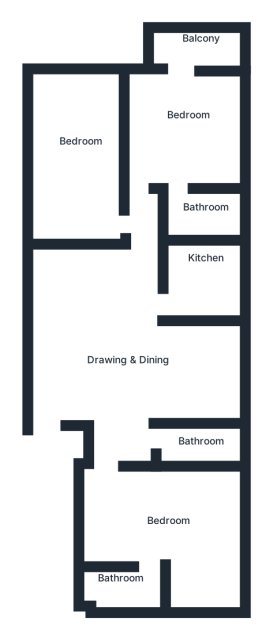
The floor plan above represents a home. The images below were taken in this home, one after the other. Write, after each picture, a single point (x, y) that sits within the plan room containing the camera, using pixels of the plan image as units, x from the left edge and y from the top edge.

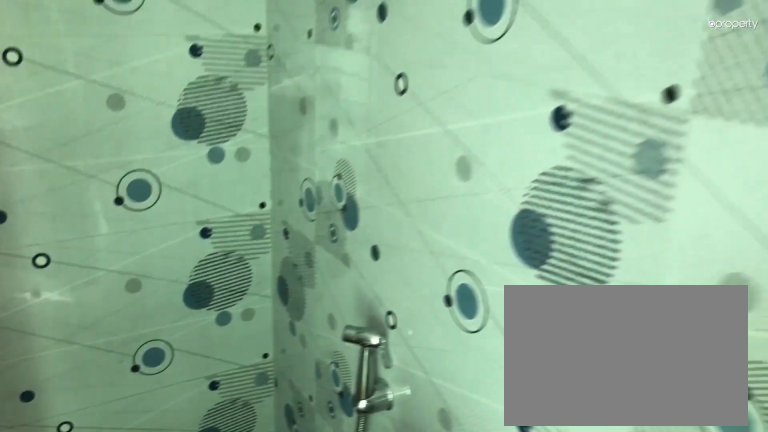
(139, 580)
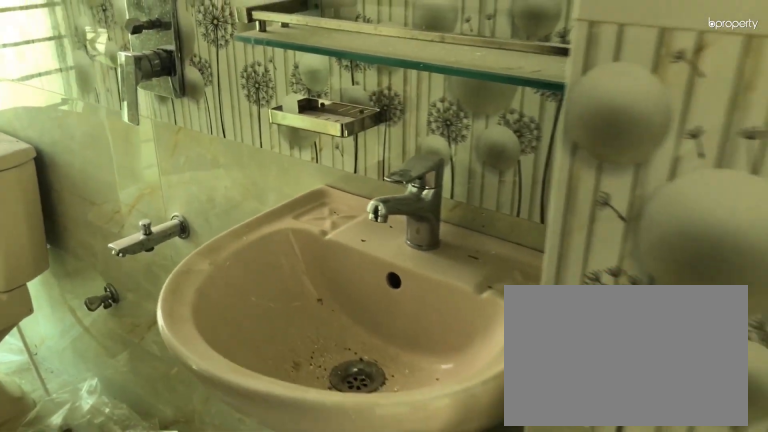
(193, 443)
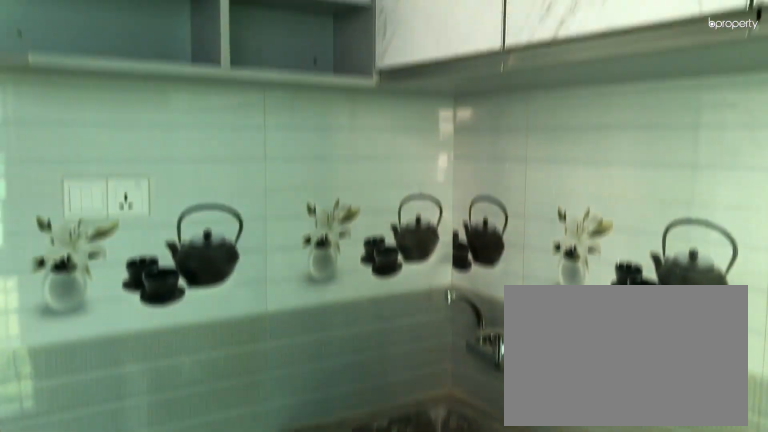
(196, 280)
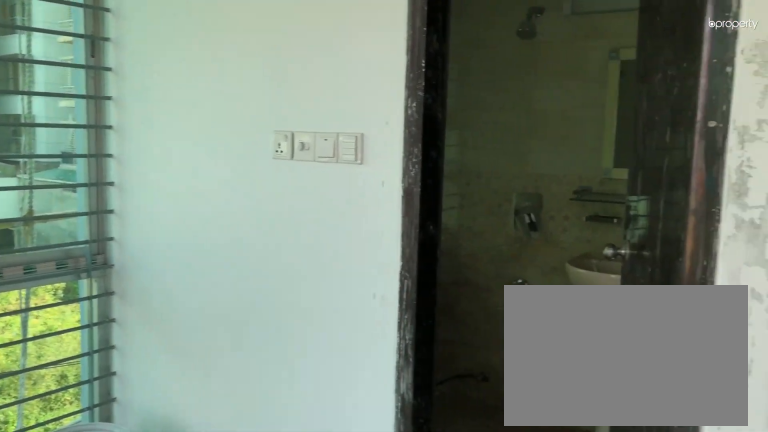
(177, 132)
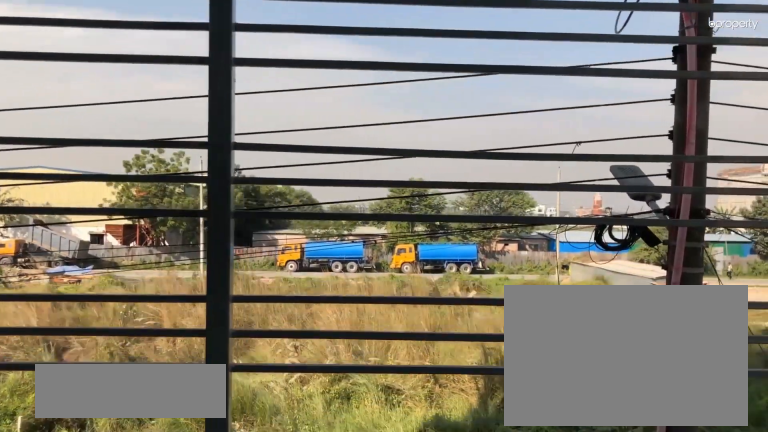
(187, 41)
